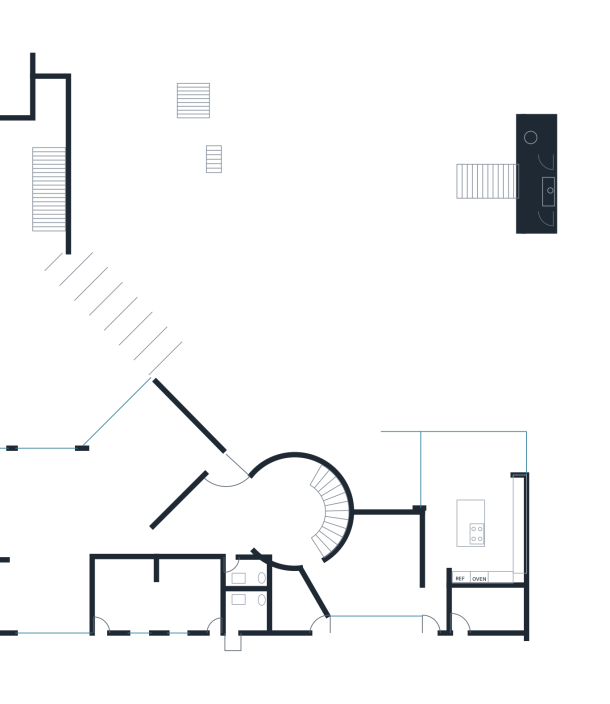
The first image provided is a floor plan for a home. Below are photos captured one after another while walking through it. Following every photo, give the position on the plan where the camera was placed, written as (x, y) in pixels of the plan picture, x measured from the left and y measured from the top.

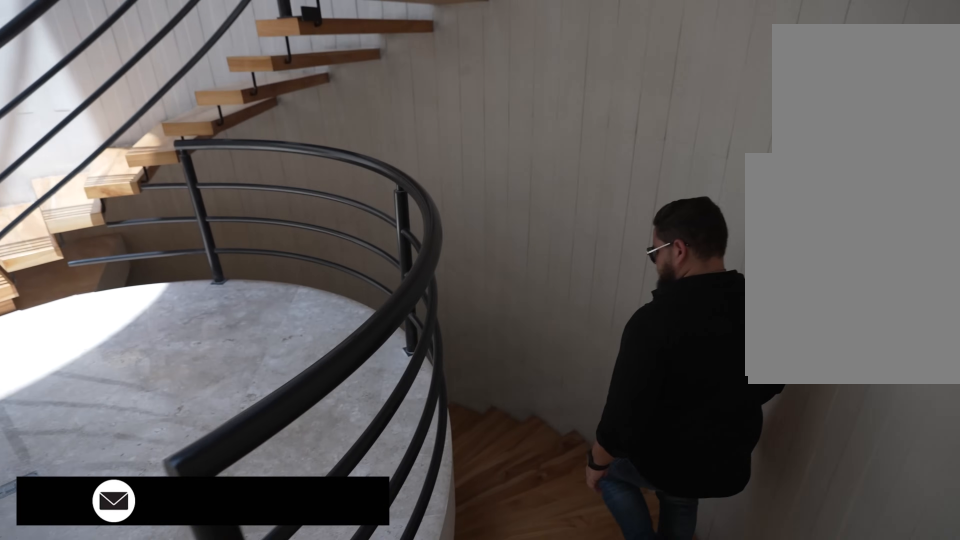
(292, 537)
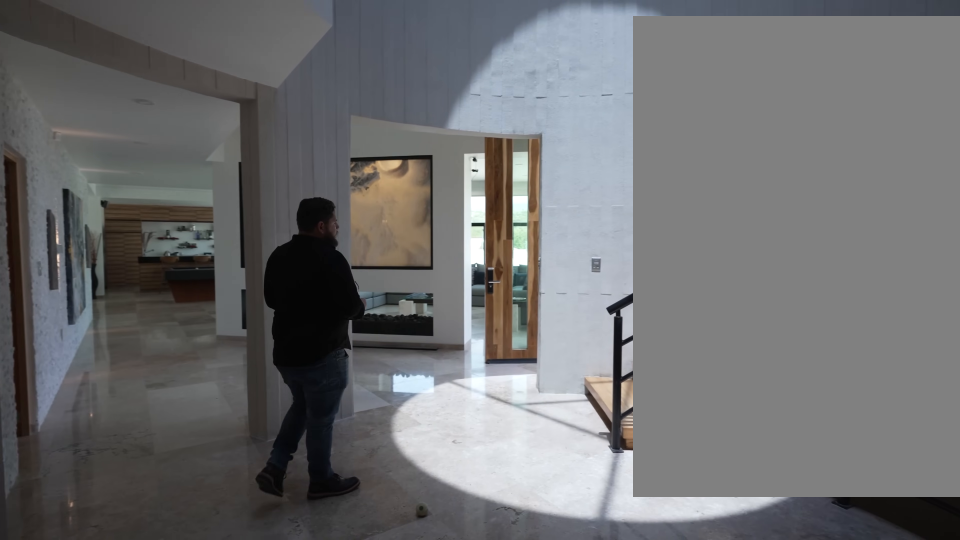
(298, 546)
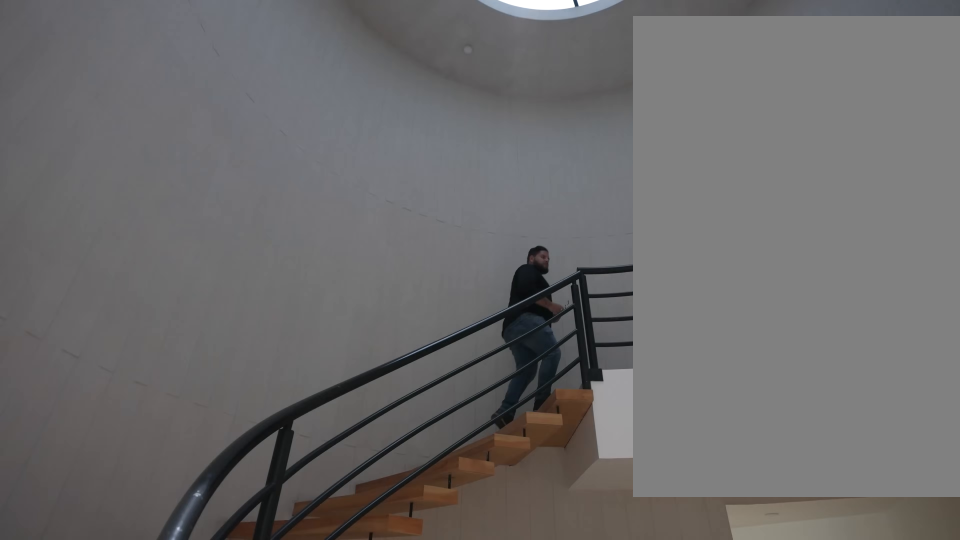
(269, 520)
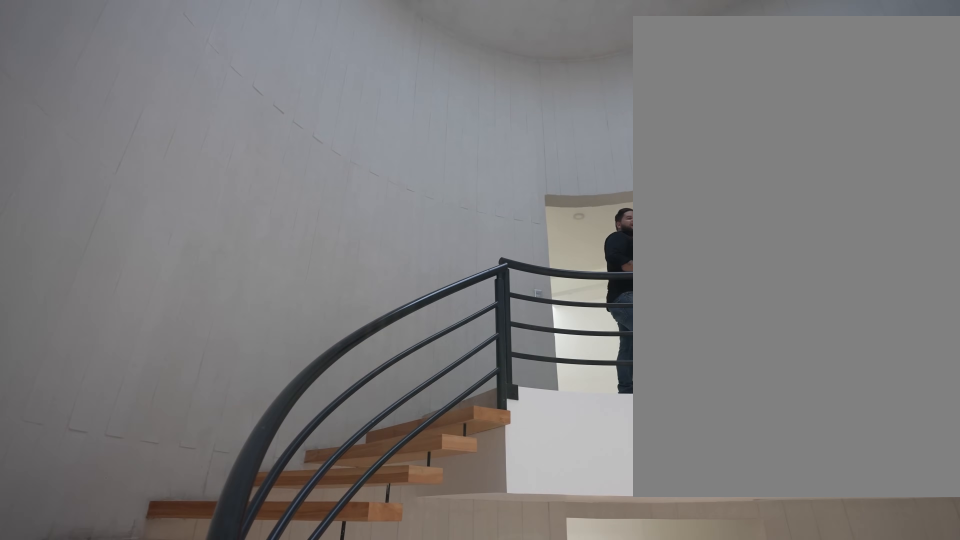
(268, 506)
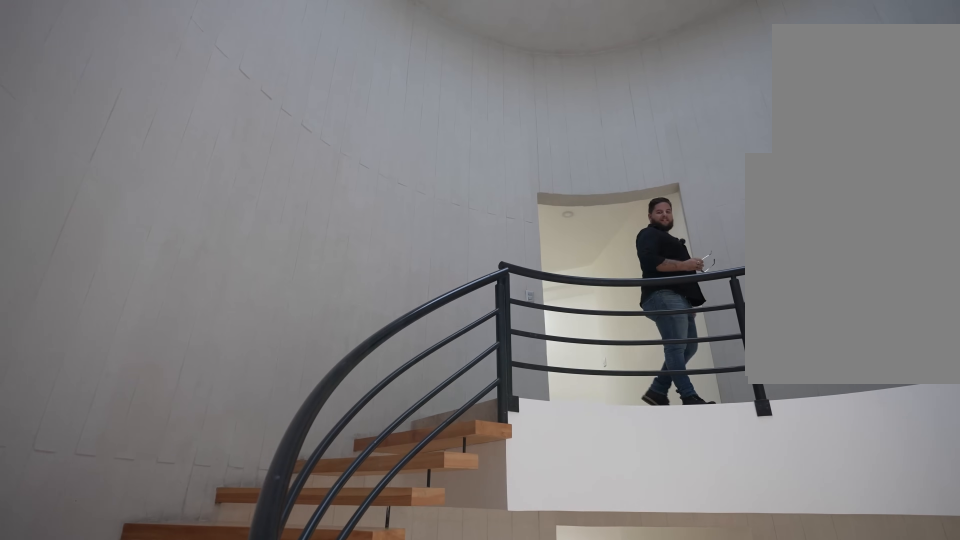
(269, 501)
